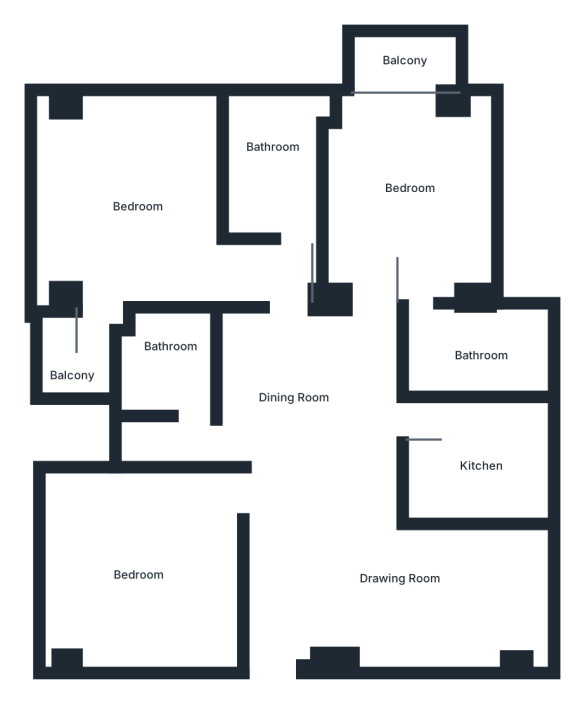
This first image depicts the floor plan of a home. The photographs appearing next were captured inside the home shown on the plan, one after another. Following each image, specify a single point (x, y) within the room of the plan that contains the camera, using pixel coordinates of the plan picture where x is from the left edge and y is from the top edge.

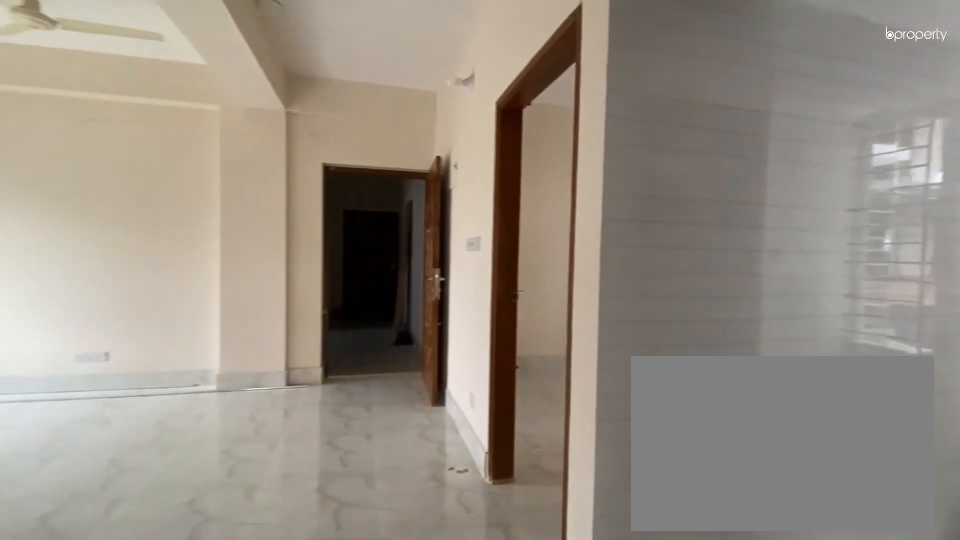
(316, 403)
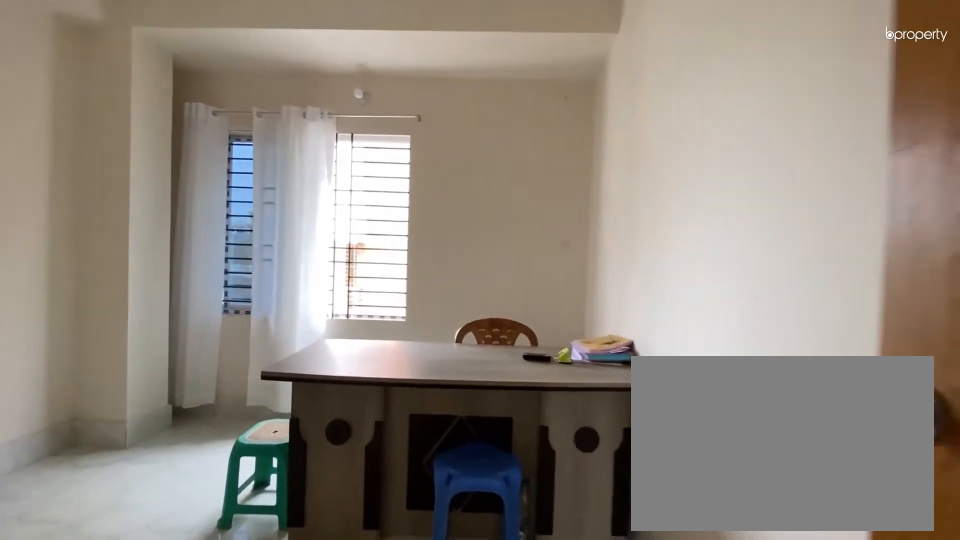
(146, 568)
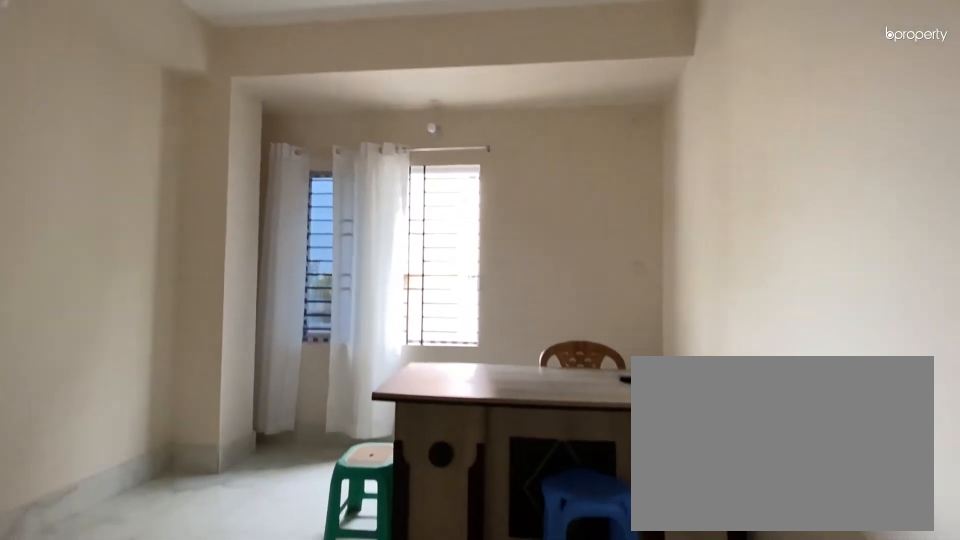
(146, 568)
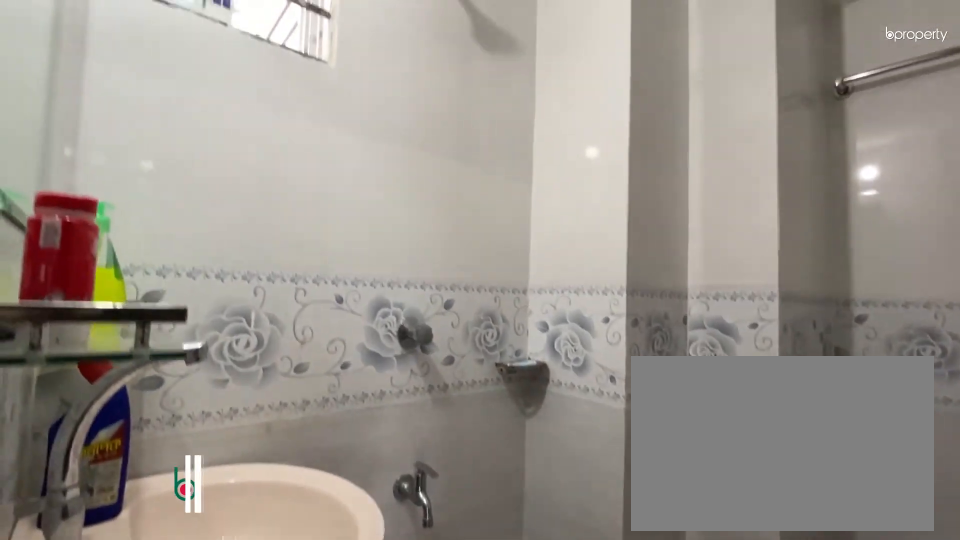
(171, 357)
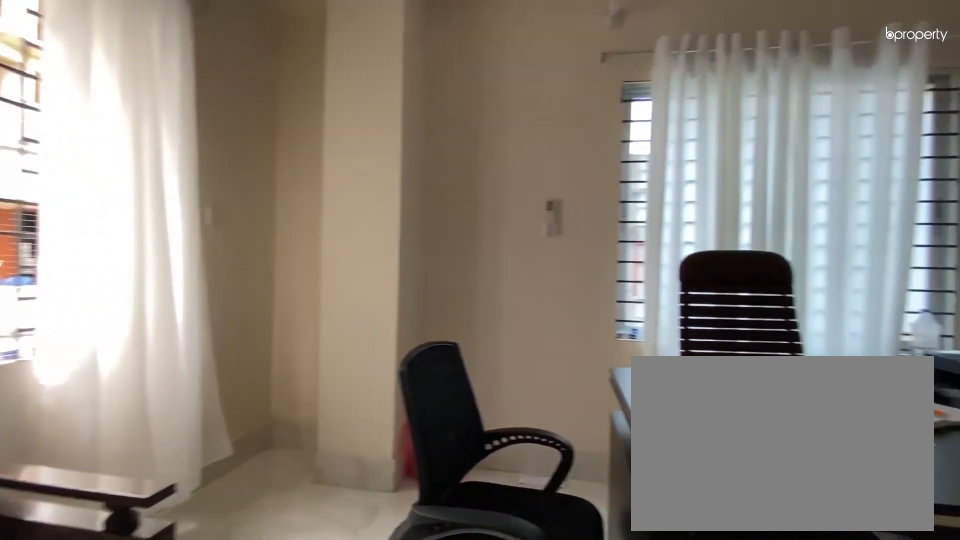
(134, 211)
